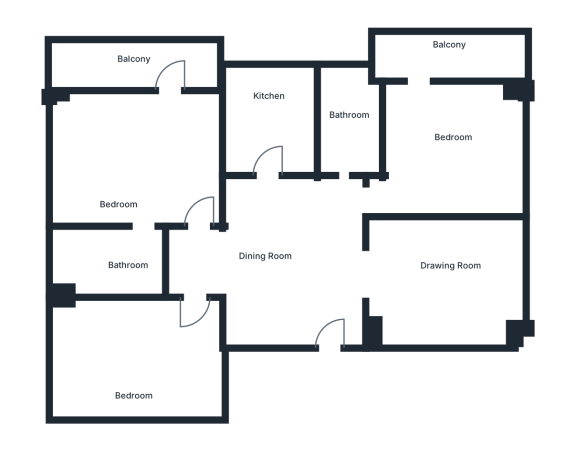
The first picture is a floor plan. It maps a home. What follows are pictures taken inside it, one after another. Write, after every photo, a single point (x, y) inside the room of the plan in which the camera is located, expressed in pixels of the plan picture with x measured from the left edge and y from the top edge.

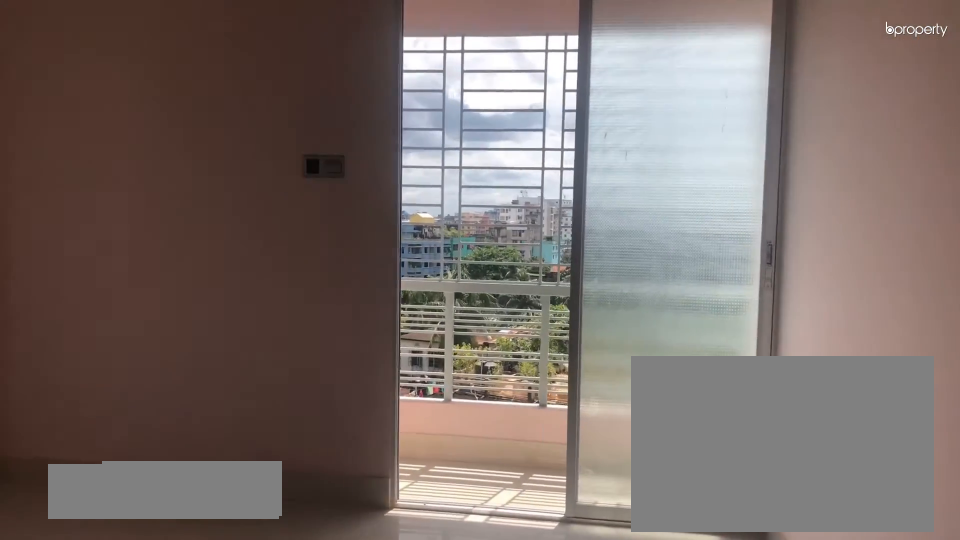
(123, 164)
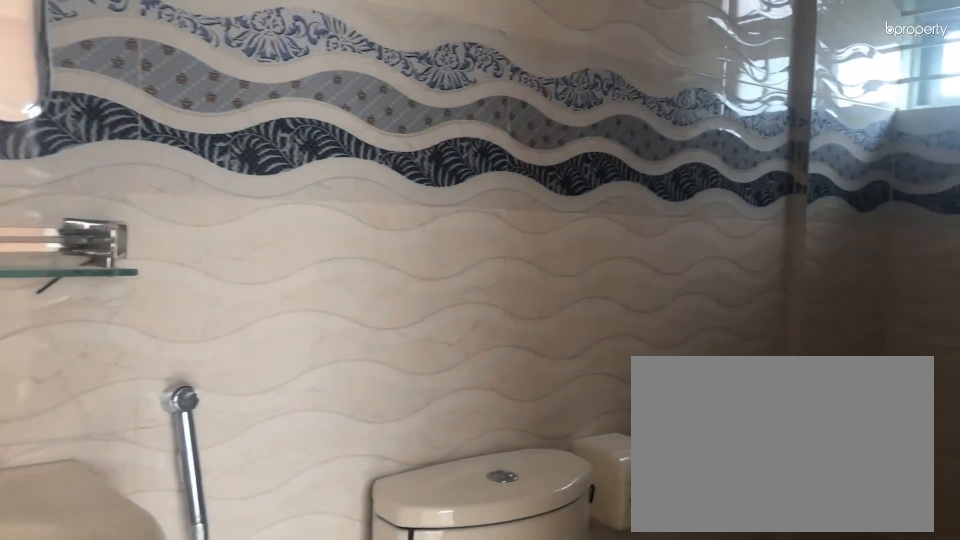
(117, 257)
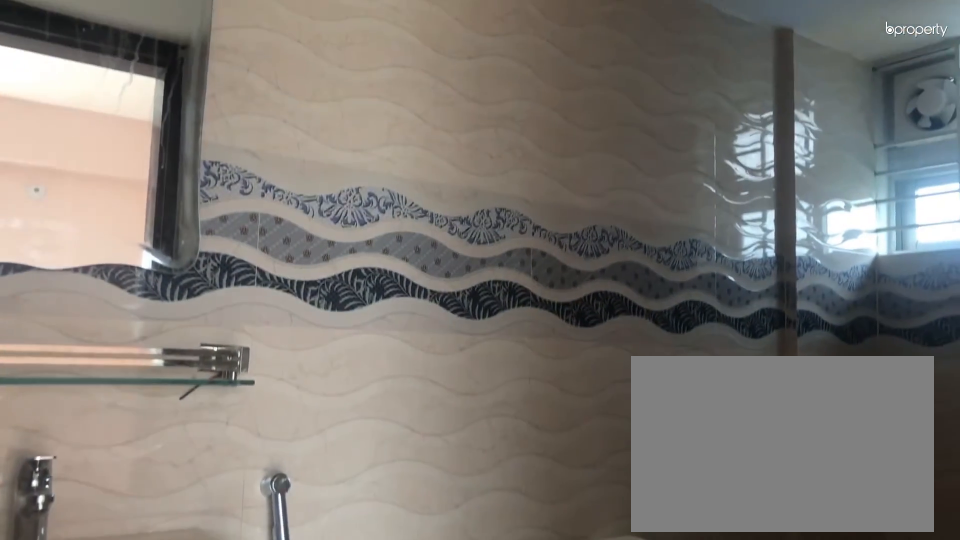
(117, 257)
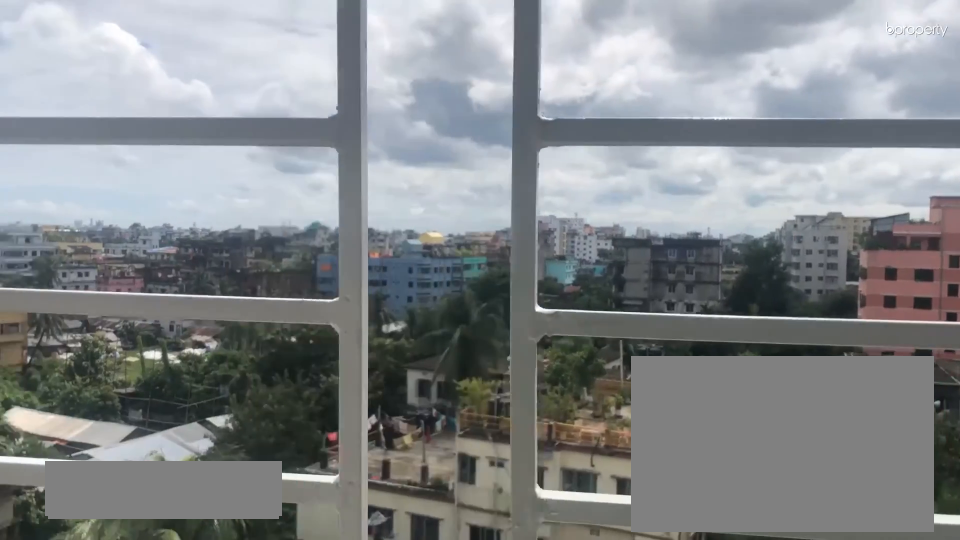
(138, 69)
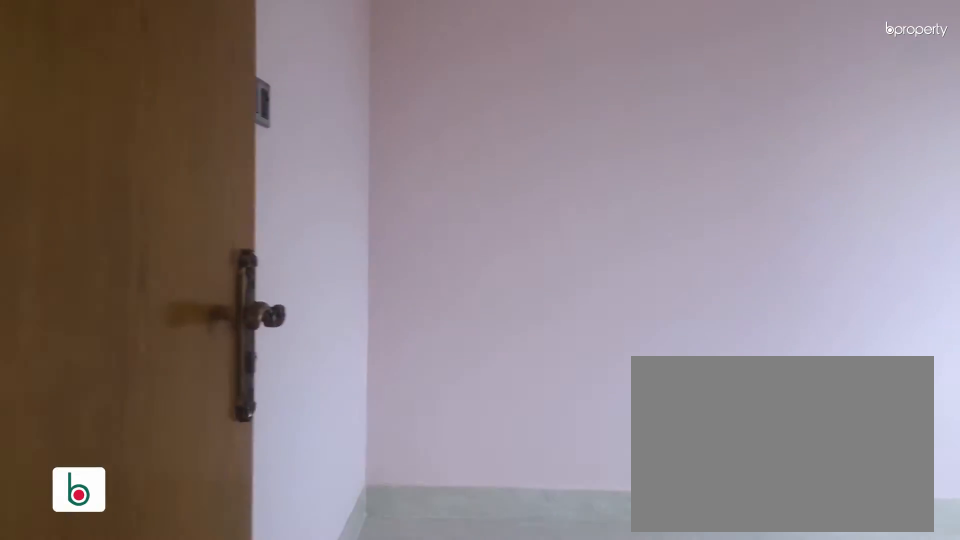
(140, 364)
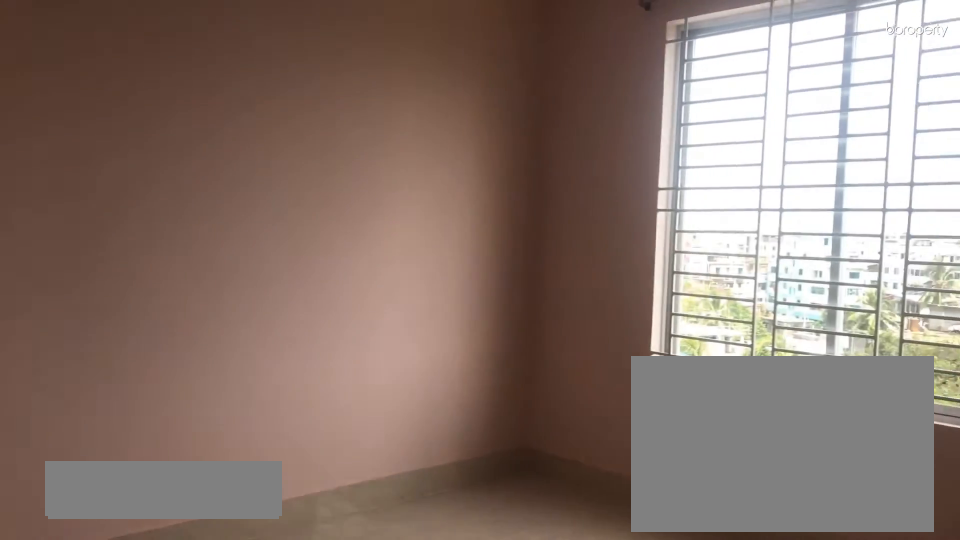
(140, 364)
